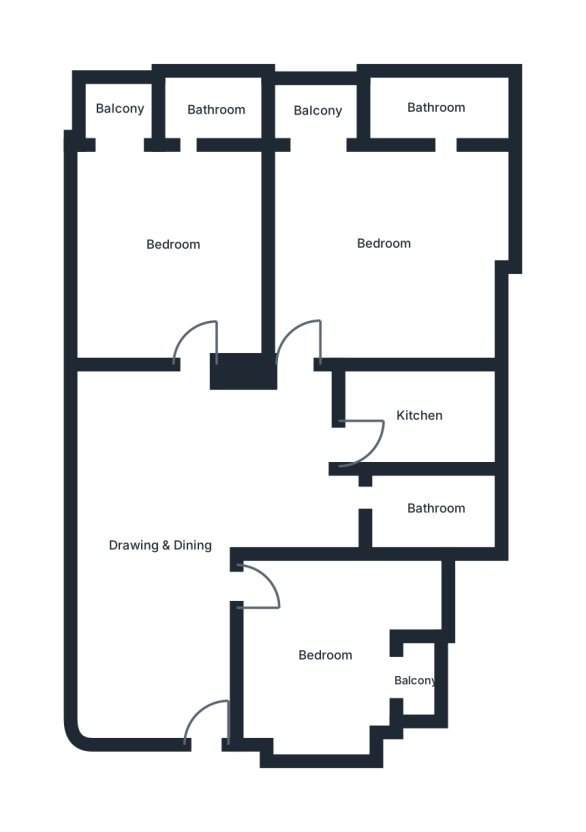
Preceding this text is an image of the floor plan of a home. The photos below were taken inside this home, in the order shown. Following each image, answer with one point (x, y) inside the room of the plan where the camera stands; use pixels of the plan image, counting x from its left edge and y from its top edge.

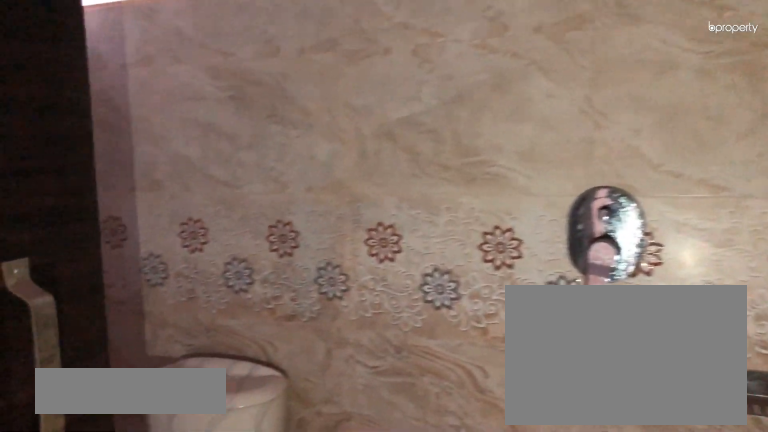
(440, 113)
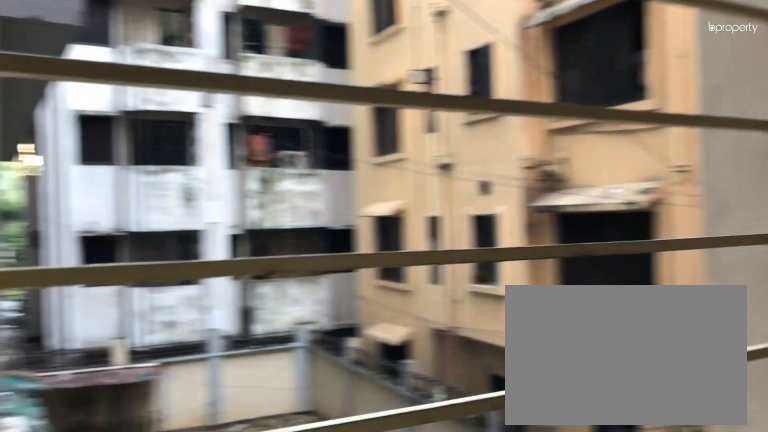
(320, 109)
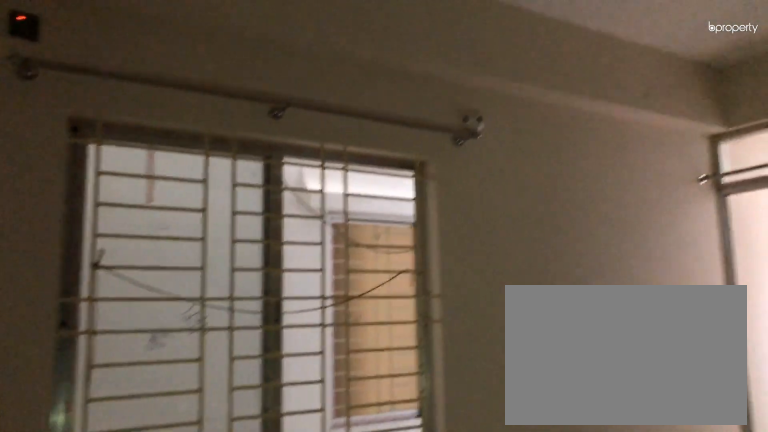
(178, 244)
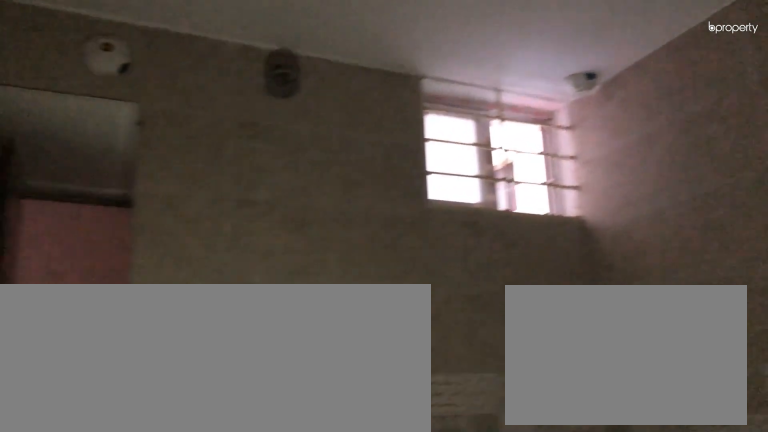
(223, 113)
